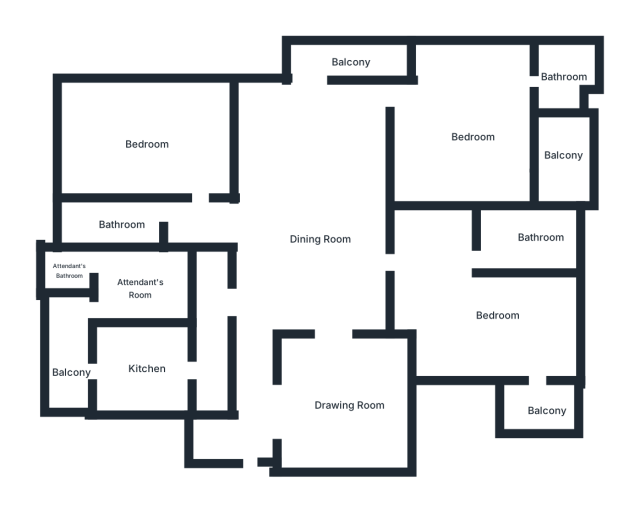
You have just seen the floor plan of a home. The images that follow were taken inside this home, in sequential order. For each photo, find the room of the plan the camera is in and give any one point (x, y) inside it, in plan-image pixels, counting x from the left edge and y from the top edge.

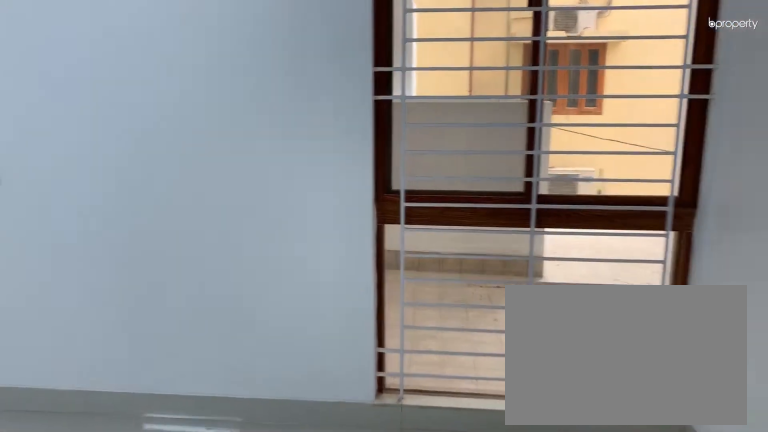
(350, 402)
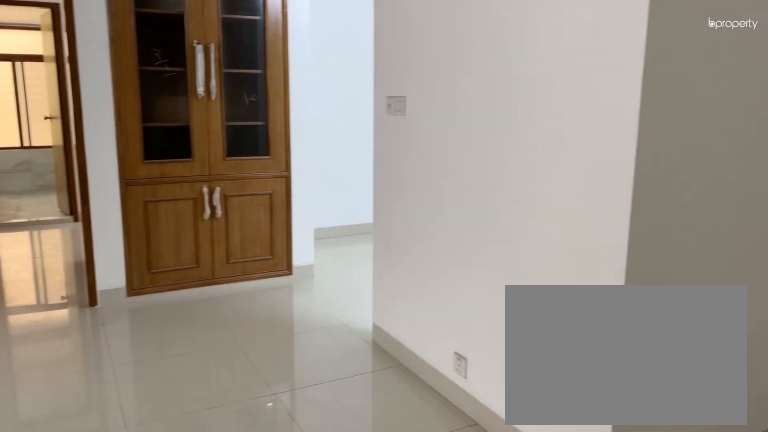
(324, 240)
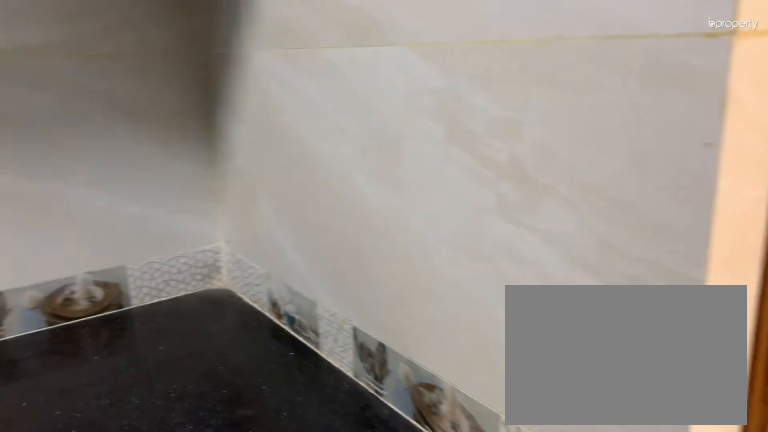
(147, 366)
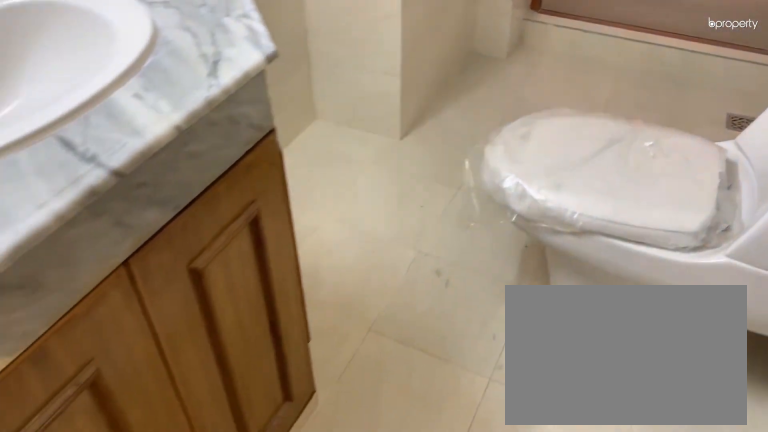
(118, 220)
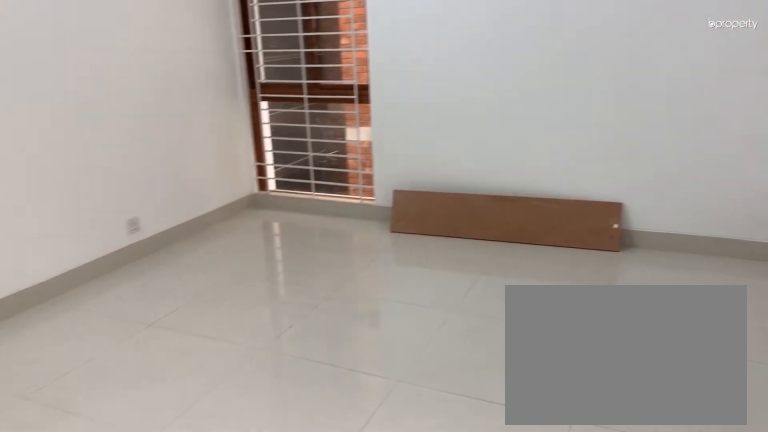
(146, 146)
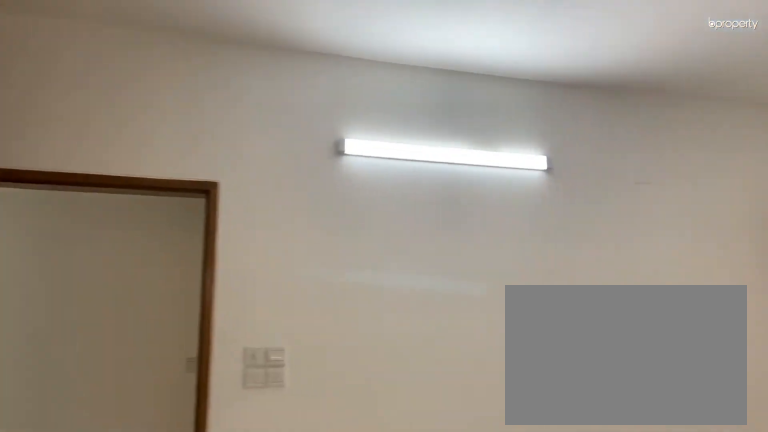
(146, 146)
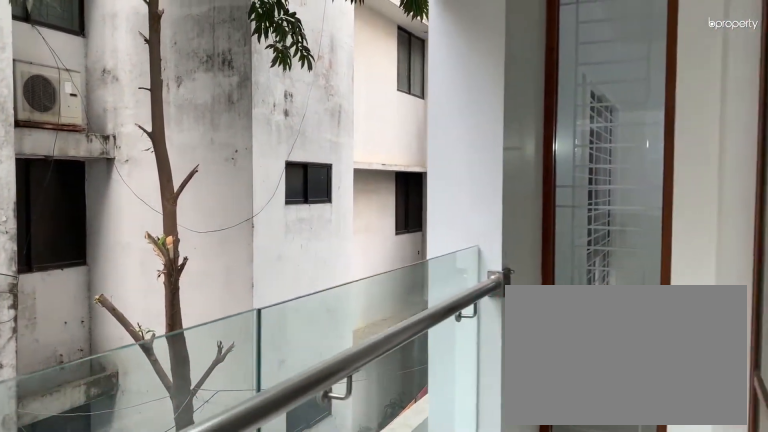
(347, 60)
